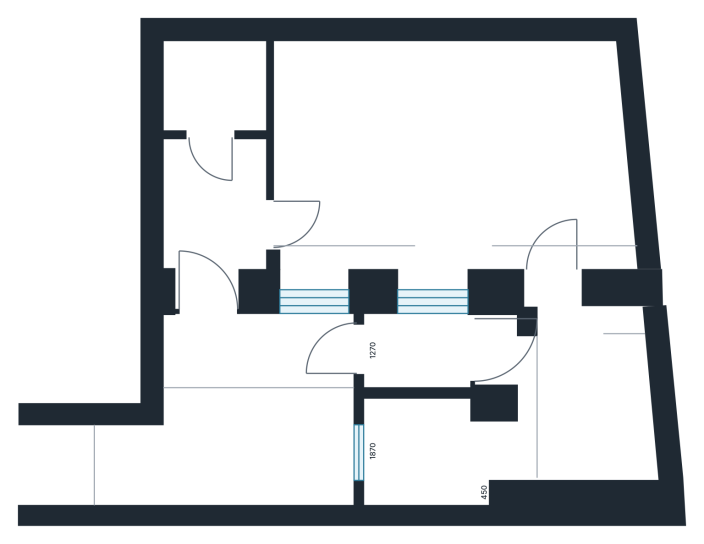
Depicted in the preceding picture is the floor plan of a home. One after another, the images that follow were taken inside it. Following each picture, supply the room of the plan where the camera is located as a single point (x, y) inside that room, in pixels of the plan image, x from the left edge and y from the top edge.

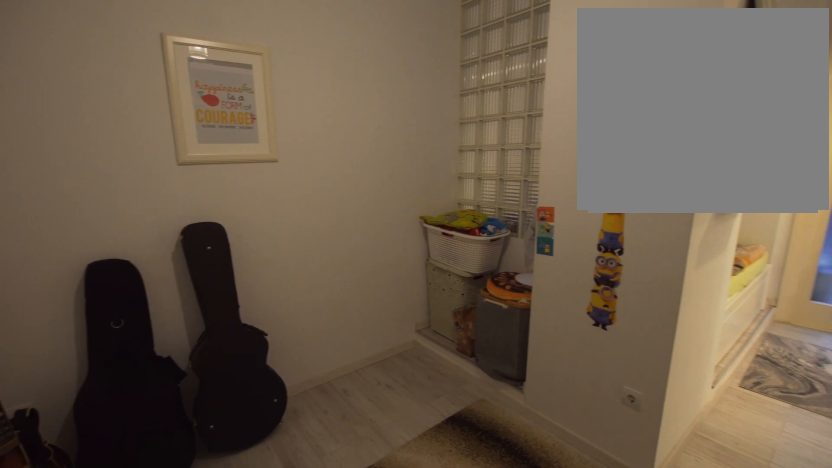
(568, 389)
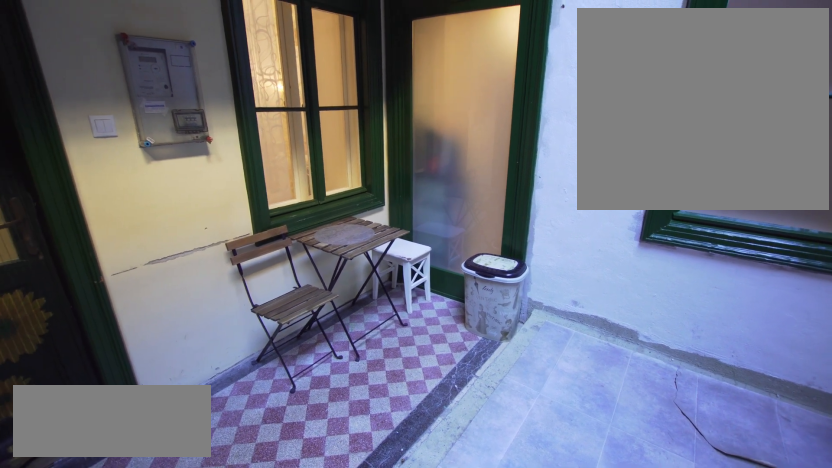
(245, 419)
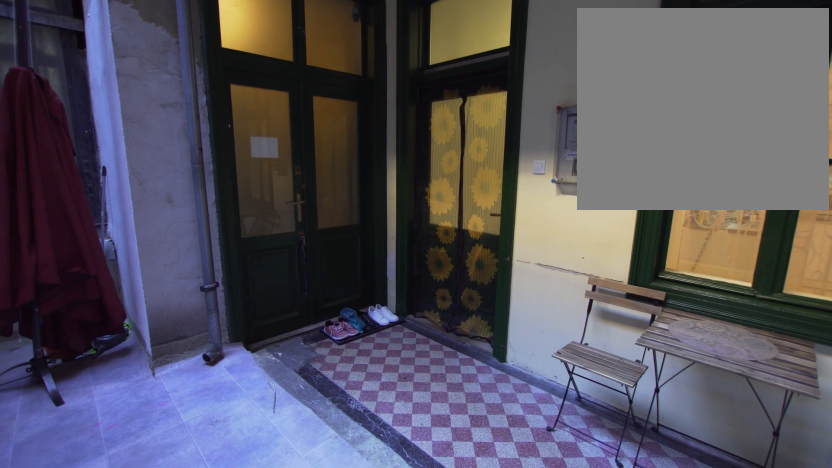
(245, 419)
